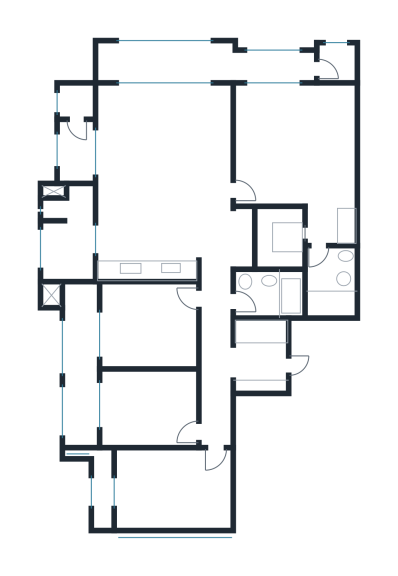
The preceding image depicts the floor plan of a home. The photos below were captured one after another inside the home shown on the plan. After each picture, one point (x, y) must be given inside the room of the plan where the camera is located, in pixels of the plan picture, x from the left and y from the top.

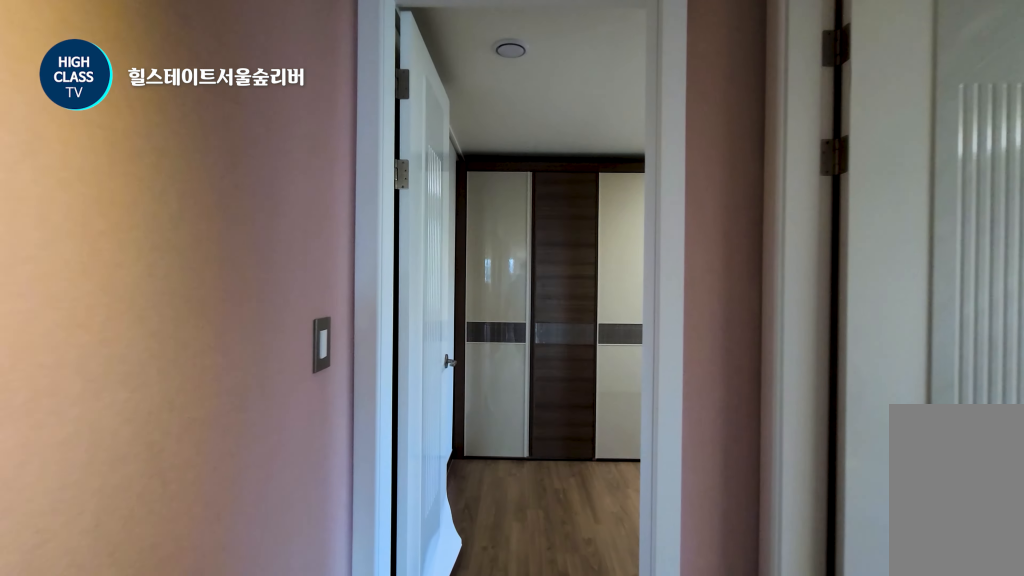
(215, 355)
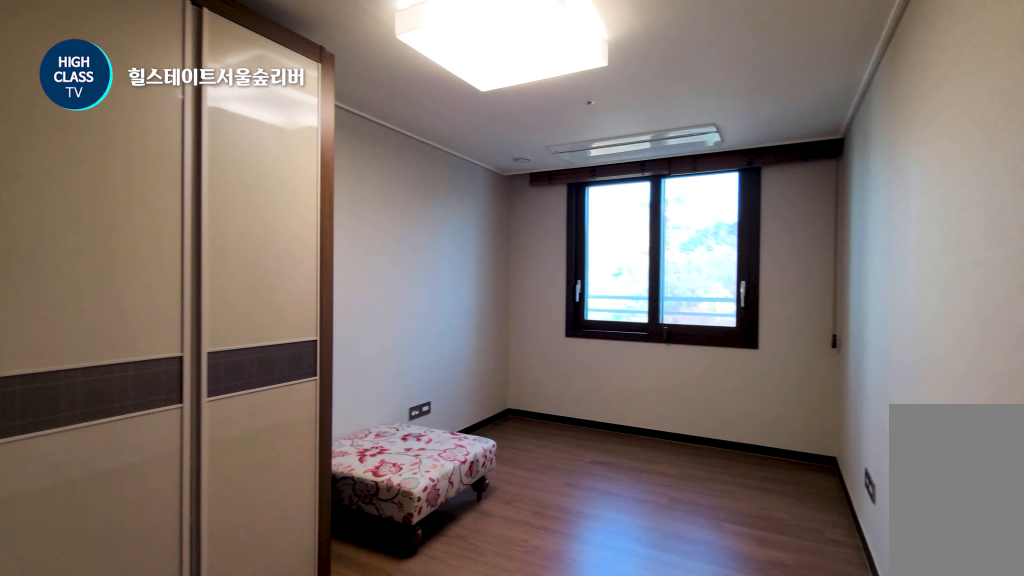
(160, 490)
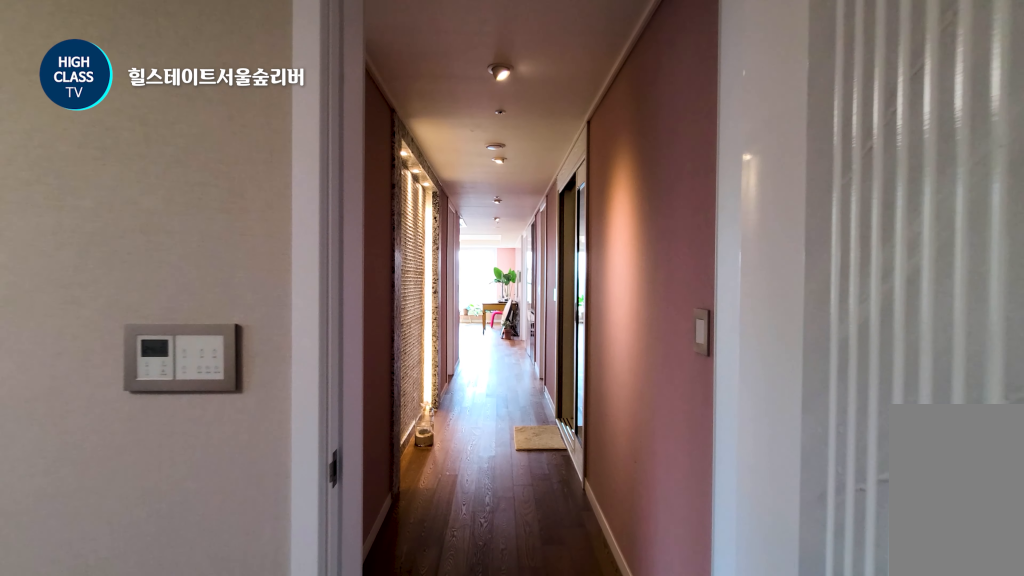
(160, 490)
